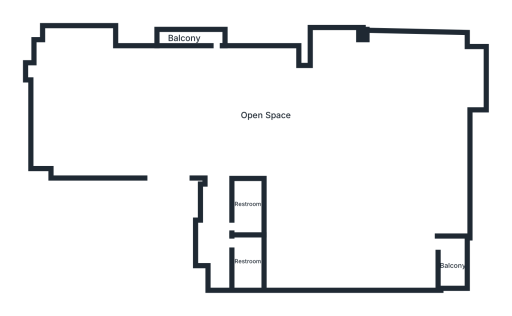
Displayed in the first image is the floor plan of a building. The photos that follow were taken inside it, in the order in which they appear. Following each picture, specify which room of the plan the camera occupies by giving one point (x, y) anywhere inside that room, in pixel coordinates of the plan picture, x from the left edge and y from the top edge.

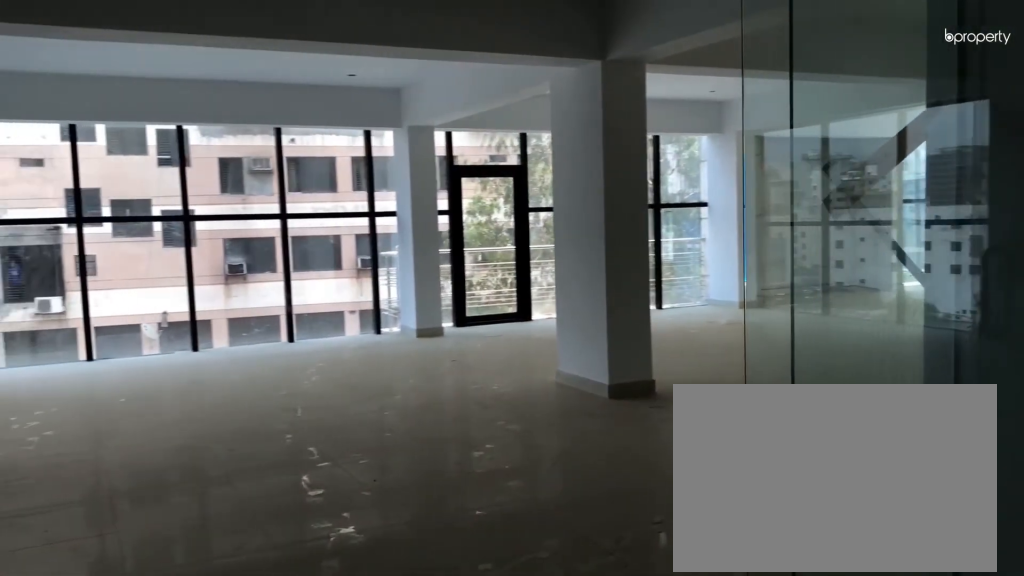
(180, 141)
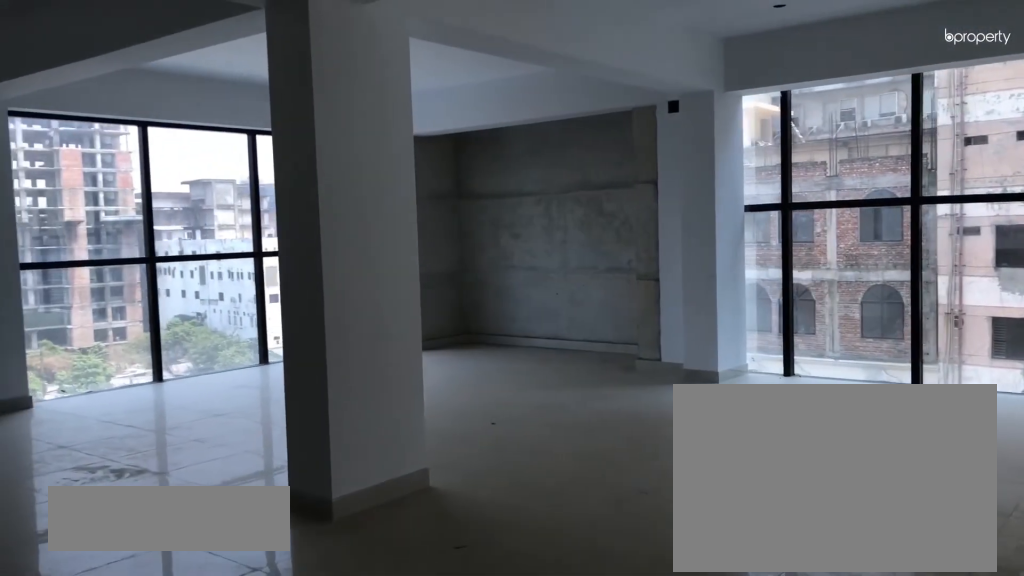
(259, 101)
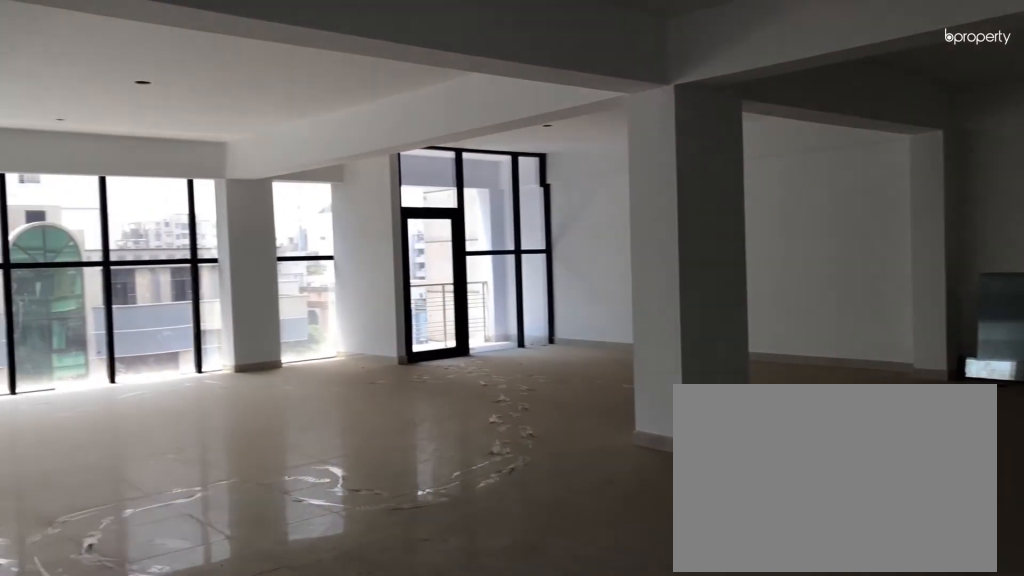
(259, 101)
